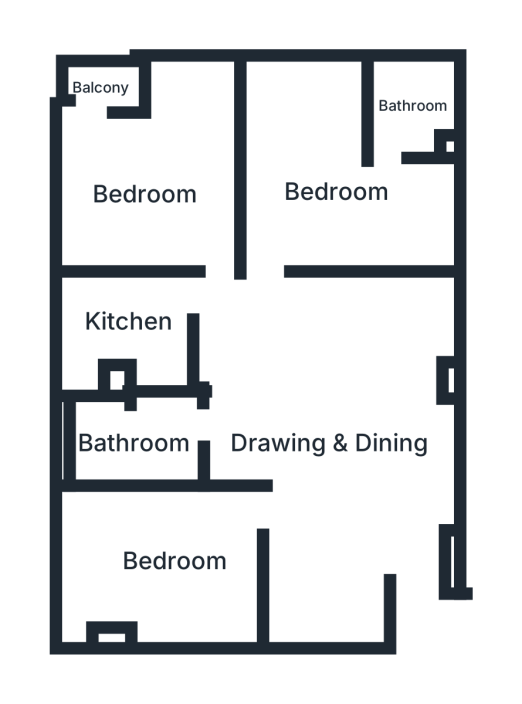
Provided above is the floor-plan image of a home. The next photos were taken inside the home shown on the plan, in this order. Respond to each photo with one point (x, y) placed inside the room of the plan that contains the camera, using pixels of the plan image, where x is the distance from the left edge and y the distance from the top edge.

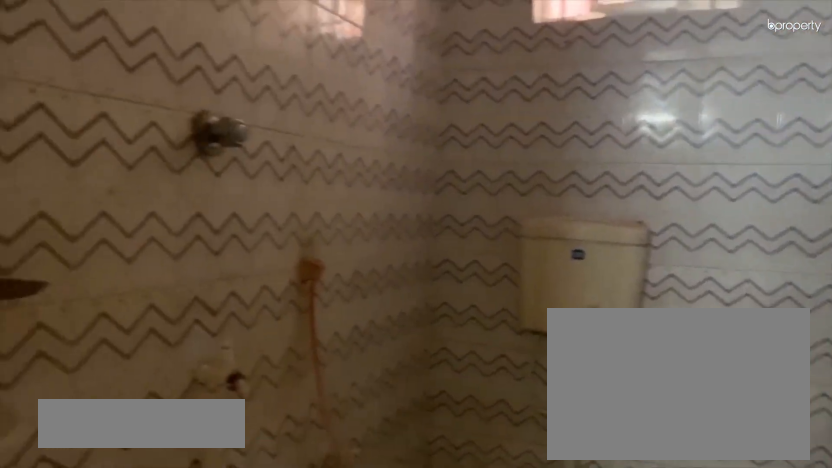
(143, 440)
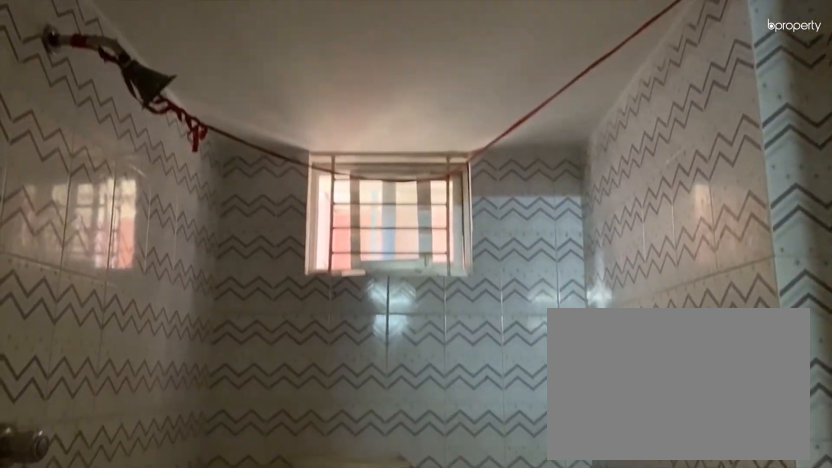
(144, 440)
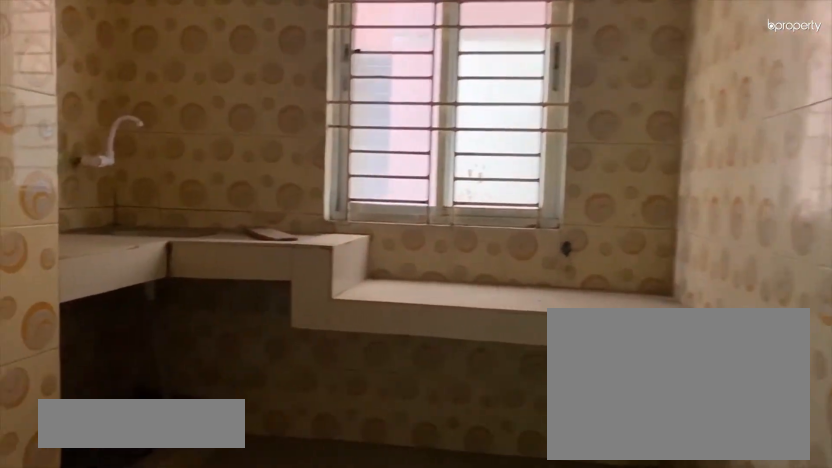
(132, 320)
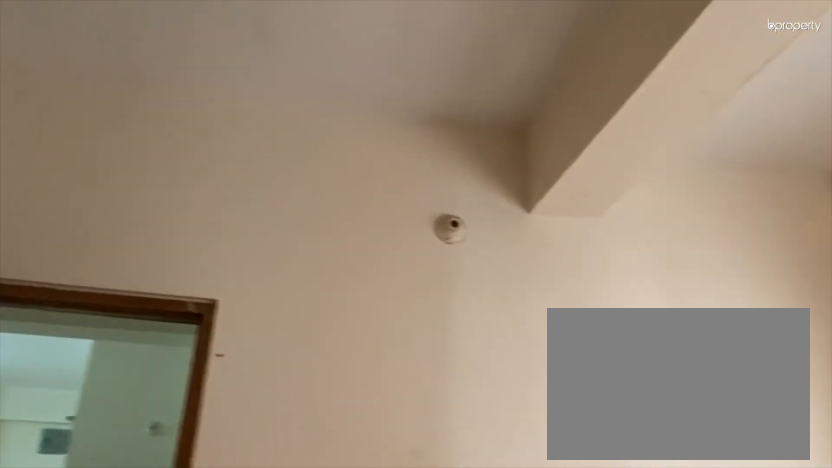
(141, 196)
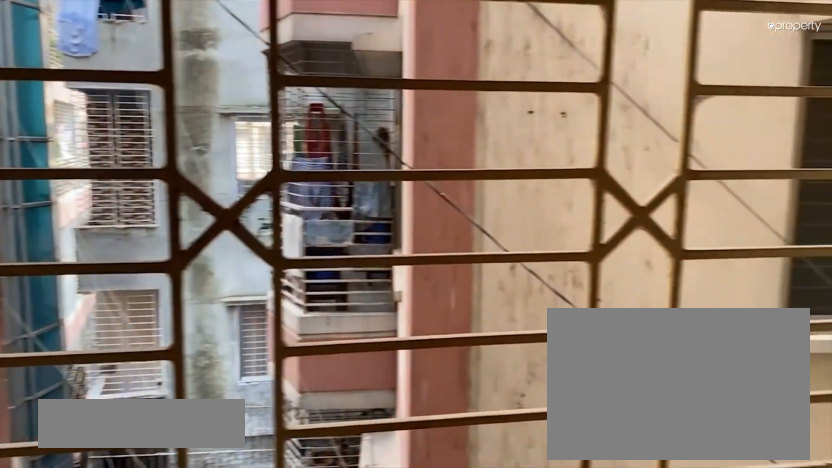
(101, 88)
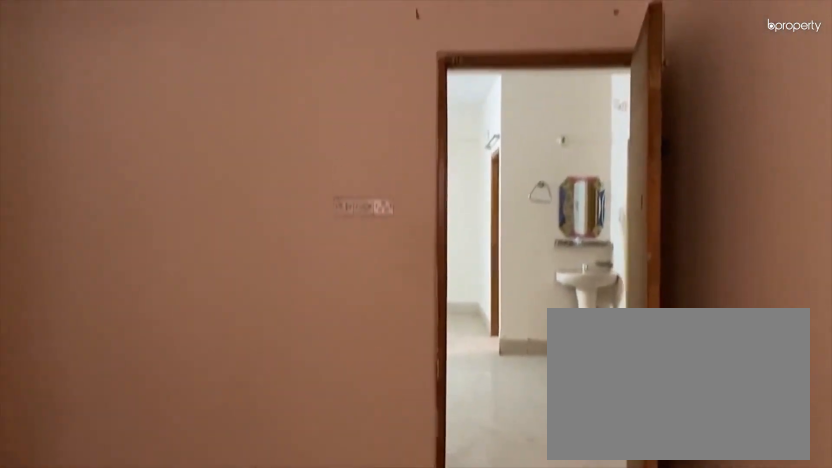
(330, 190)
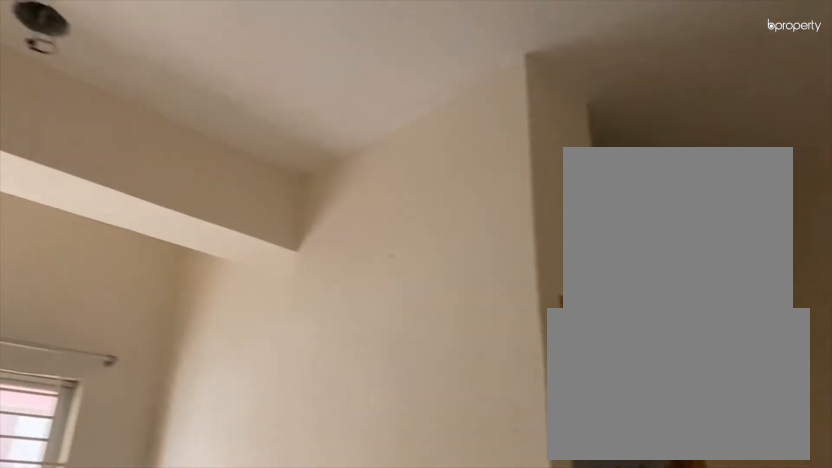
(330, 190)
